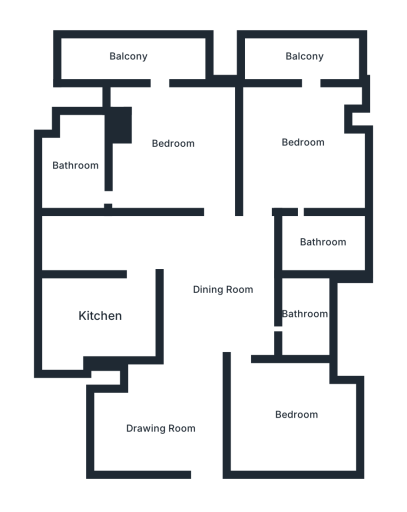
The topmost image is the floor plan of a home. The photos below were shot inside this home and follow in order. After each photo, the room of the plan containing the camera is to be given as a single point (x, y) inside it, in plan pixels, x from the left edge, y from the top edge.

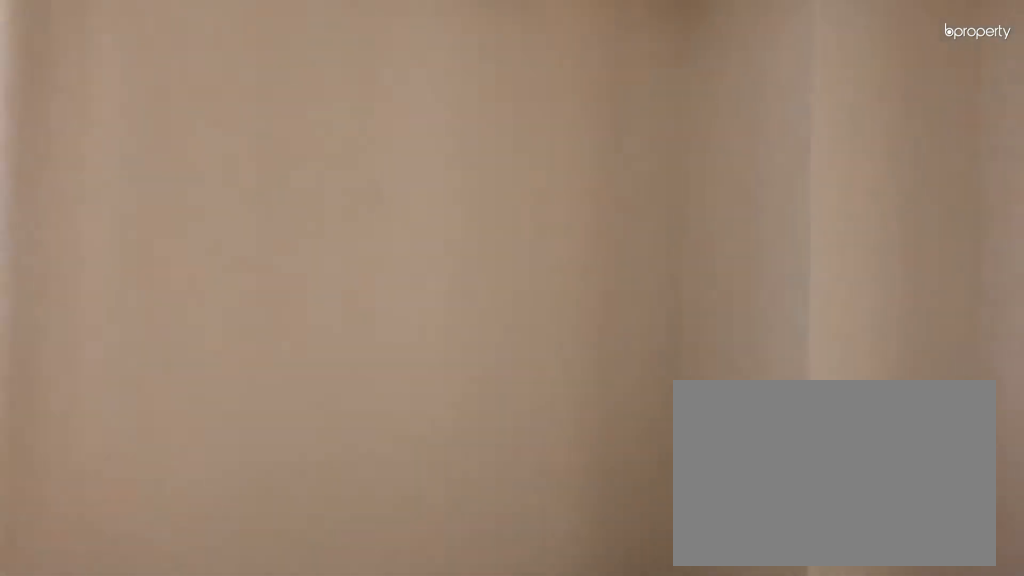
(165, 427)
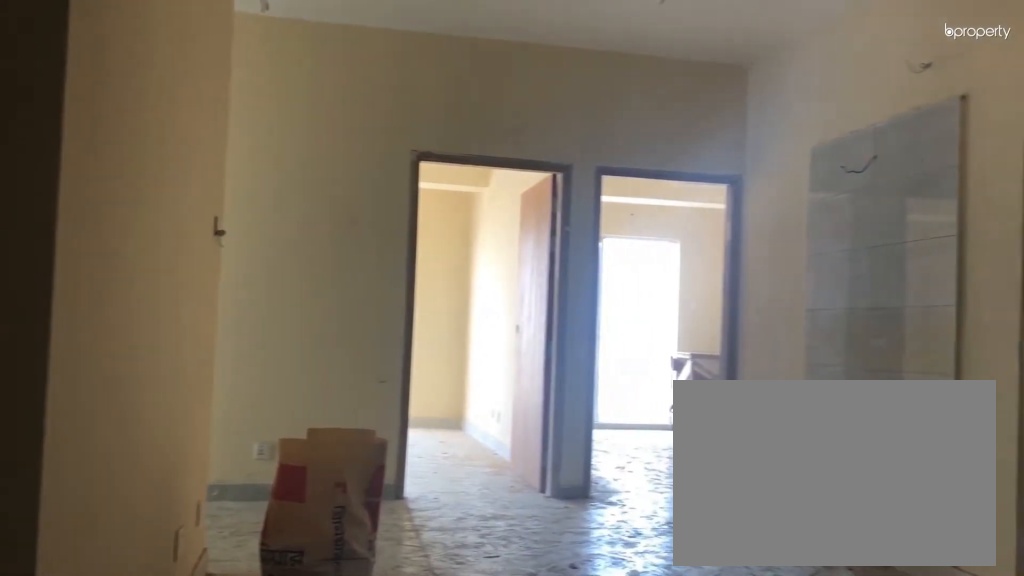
(165, 427)
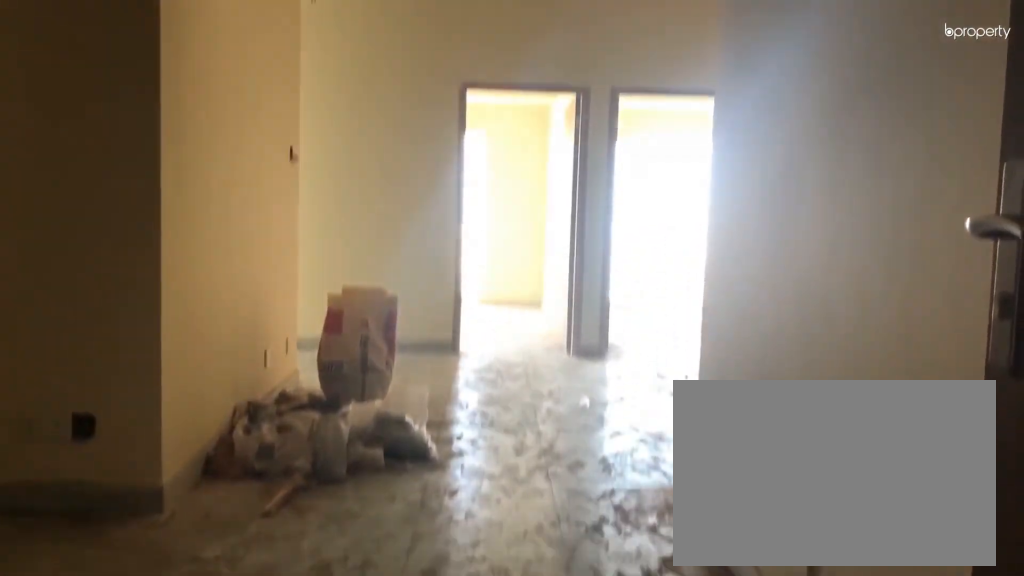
(167, 428)
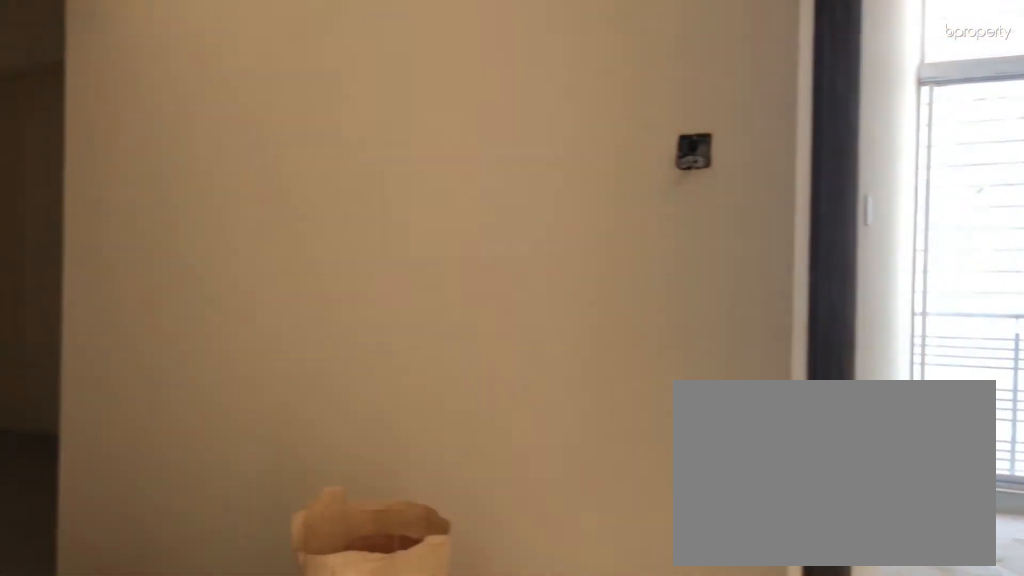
(222, 289)
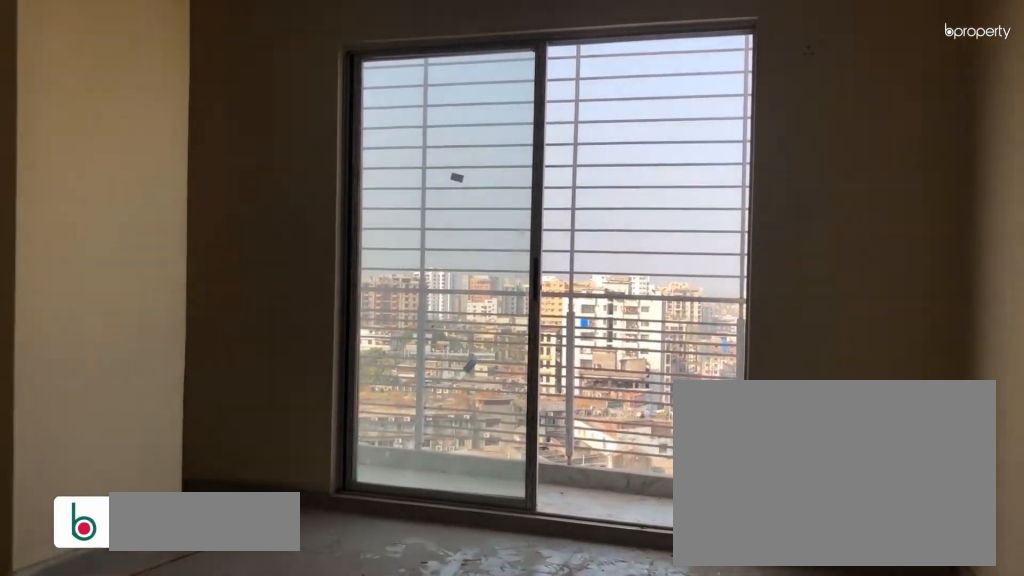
(174, 143)
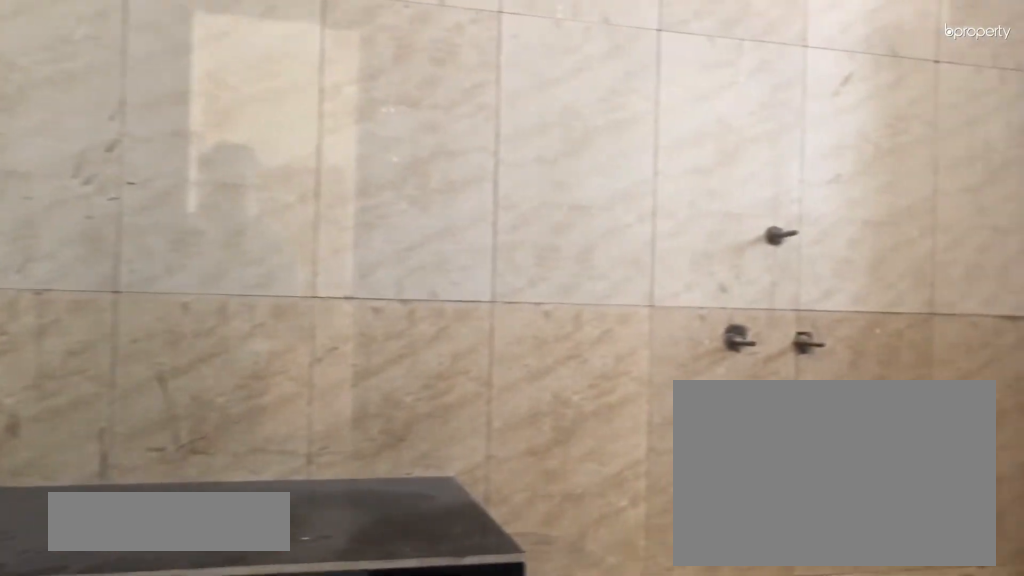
(75, 167)
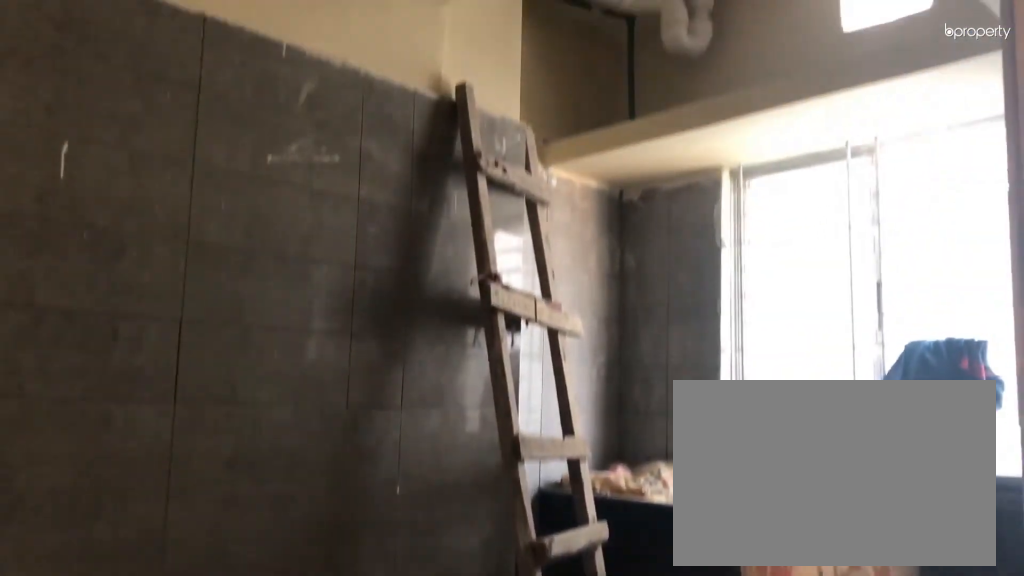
(98, 316)
